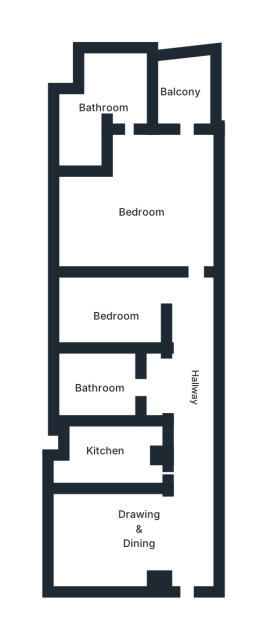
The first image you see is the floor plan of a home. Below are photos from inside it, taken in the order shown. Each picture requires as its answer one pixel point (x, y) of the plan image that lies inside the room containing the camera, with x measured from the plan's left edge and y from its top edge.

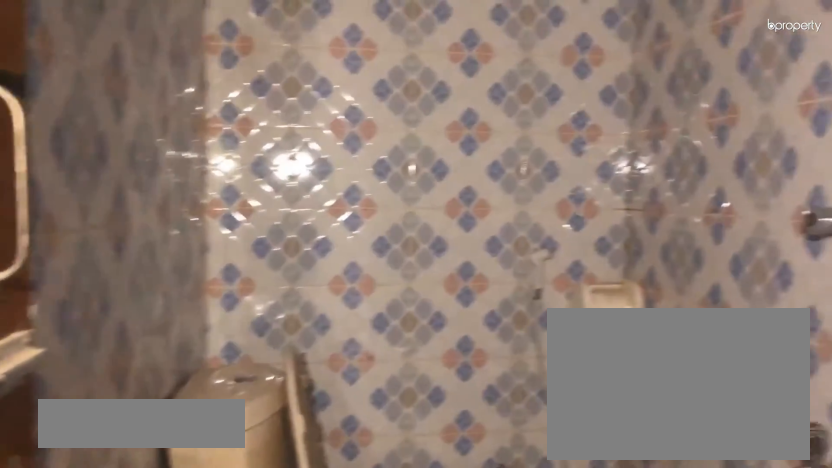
(99, 387)
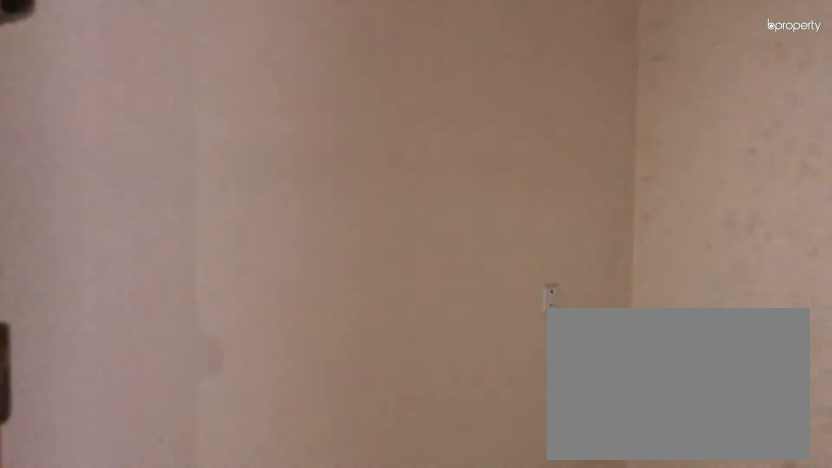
(118, 314)
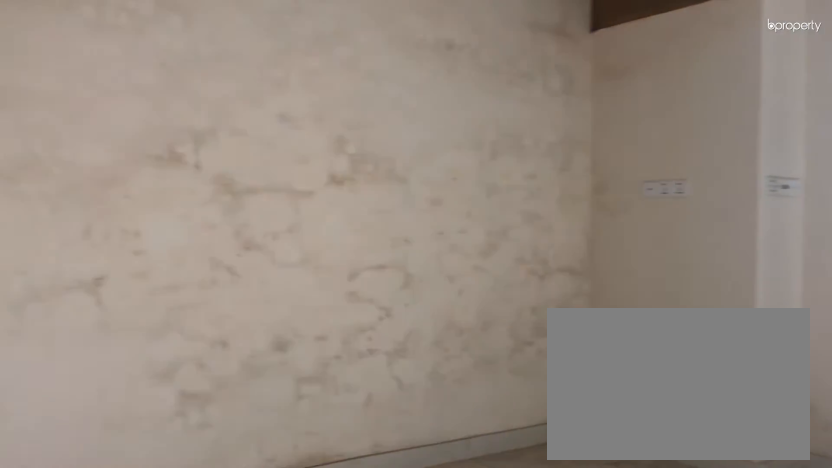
(141, 210)
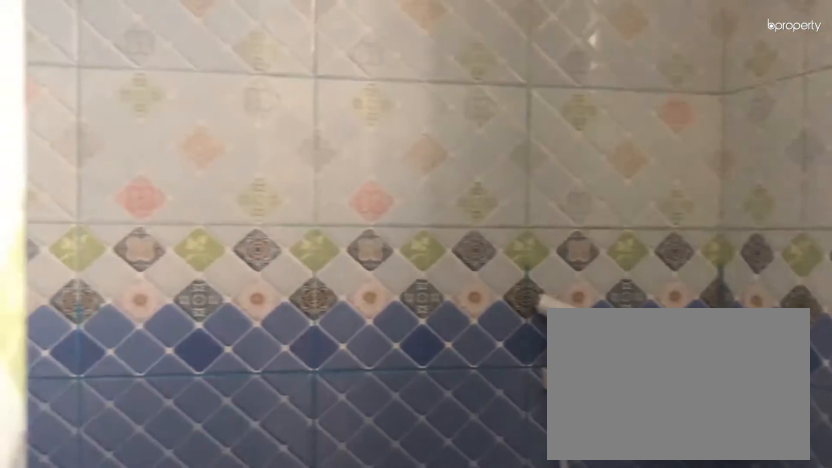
(118, 96)
